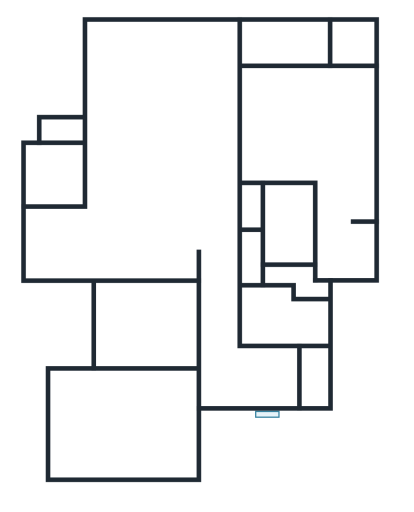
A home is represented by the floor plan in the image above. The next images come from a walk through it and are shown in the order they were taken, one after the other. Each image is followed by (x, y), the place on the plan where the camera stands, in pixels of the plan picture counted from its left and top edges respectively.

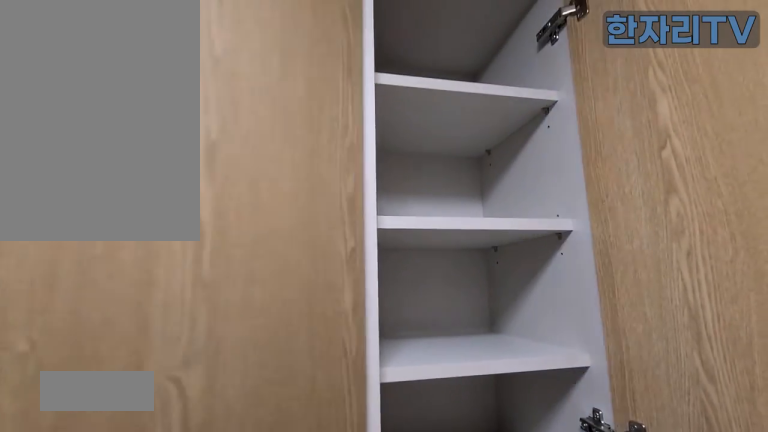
(268, 379)
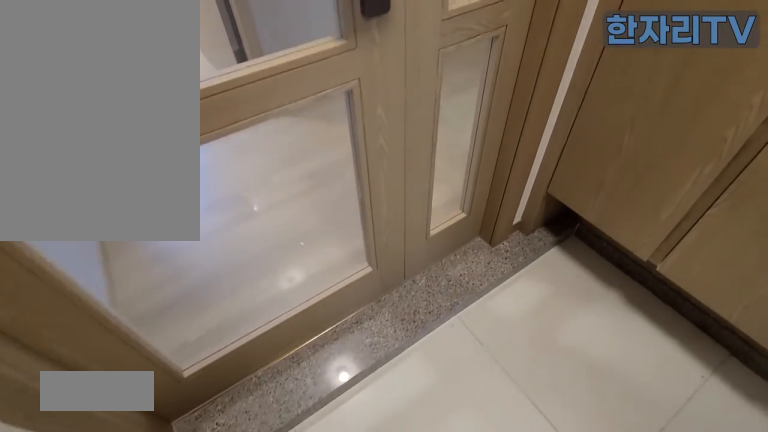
(268, 379)
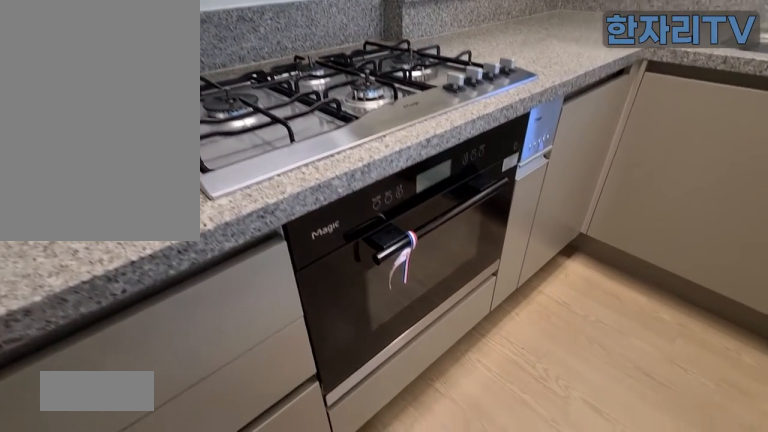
(119, 238)
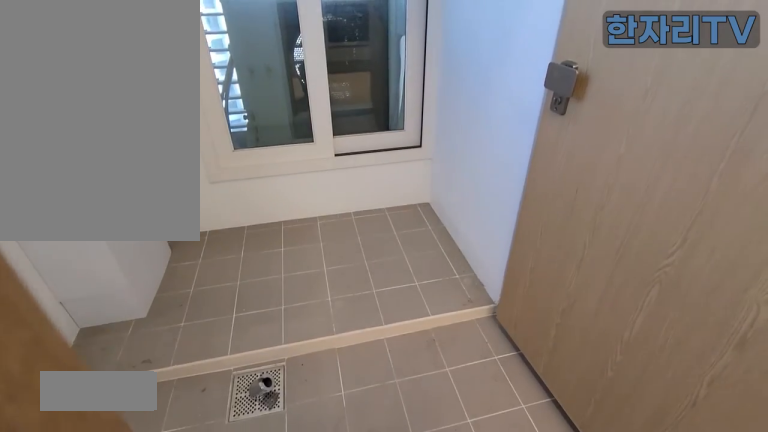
(53, 177)
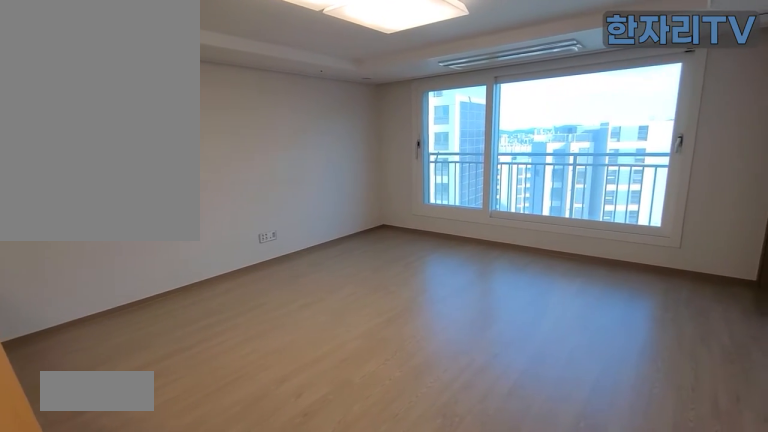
(160, 95)
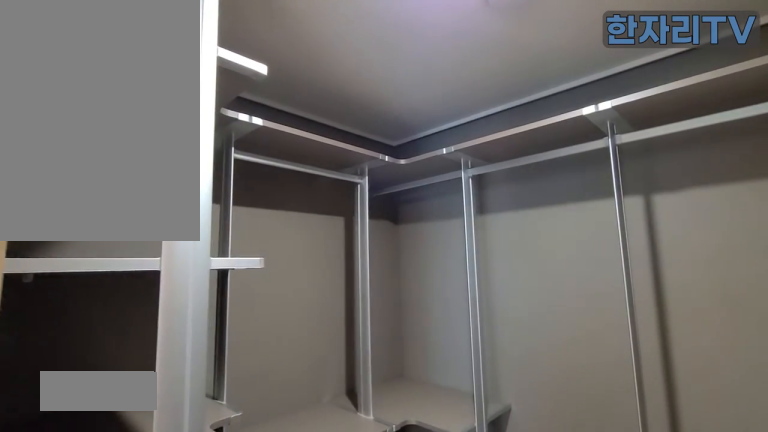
(346, 245)
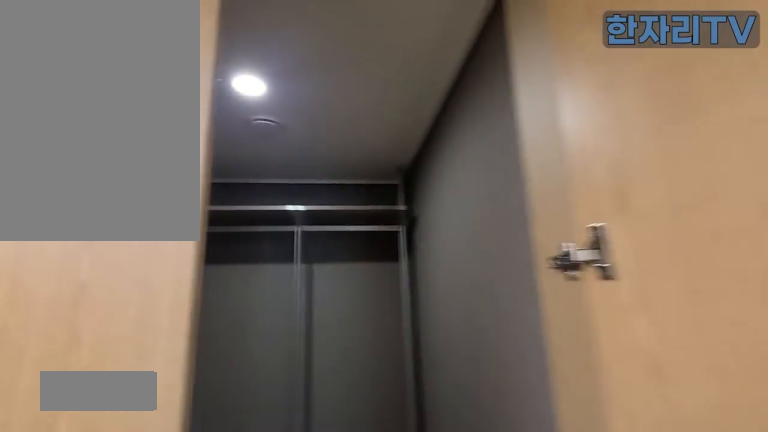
(346, 244)
